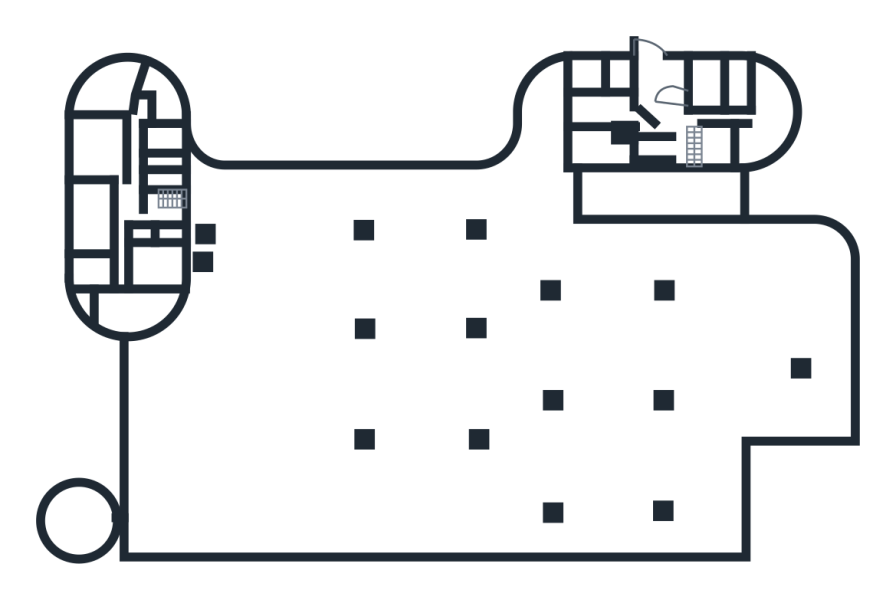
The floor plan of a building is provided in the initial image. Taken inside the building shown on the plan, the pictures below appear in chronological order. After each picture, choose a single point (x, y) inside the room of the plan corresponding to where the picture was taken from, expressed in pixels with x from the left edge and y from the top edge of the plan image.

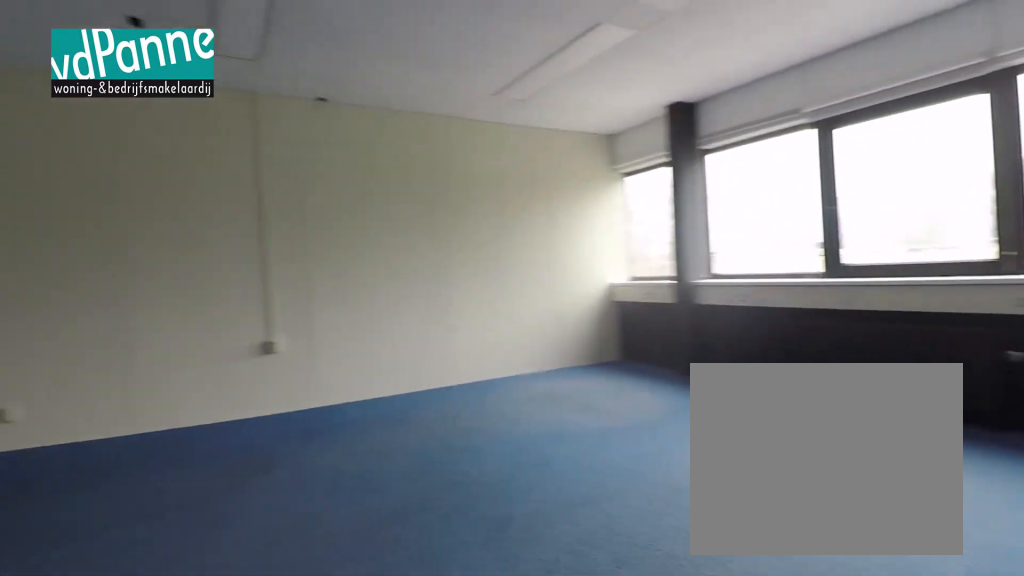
(98, 146)
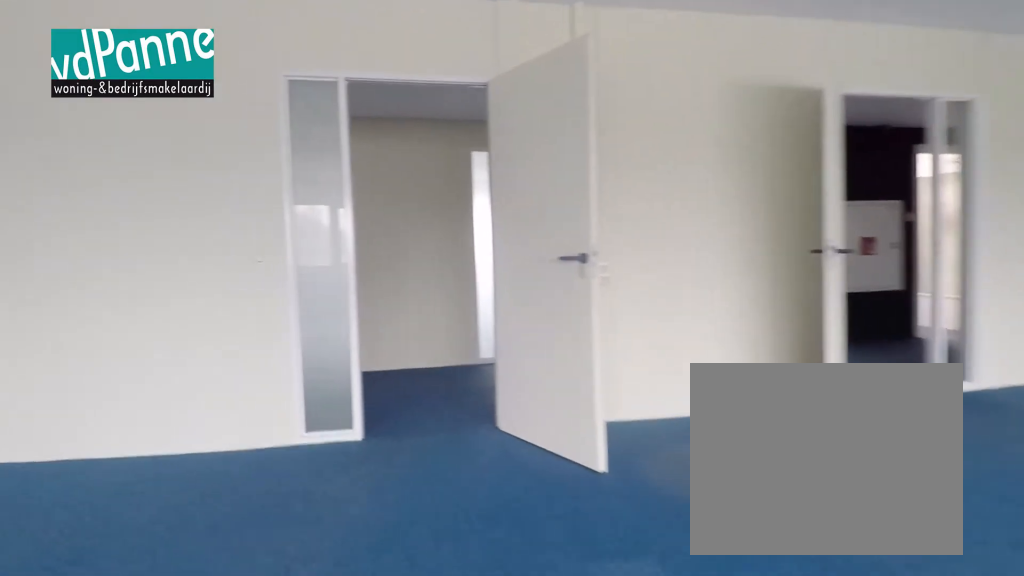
(98, 146)
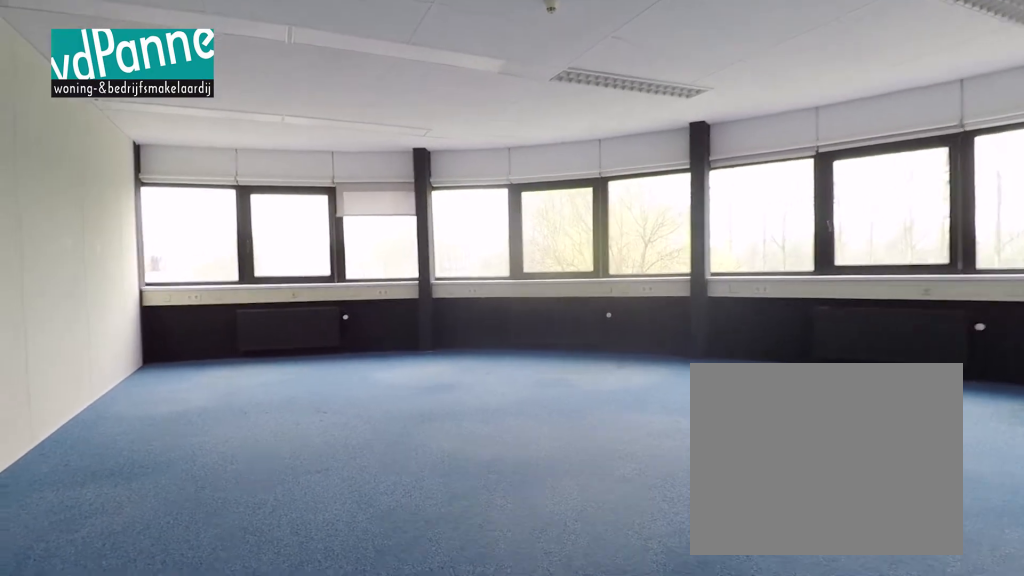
(109, 88)
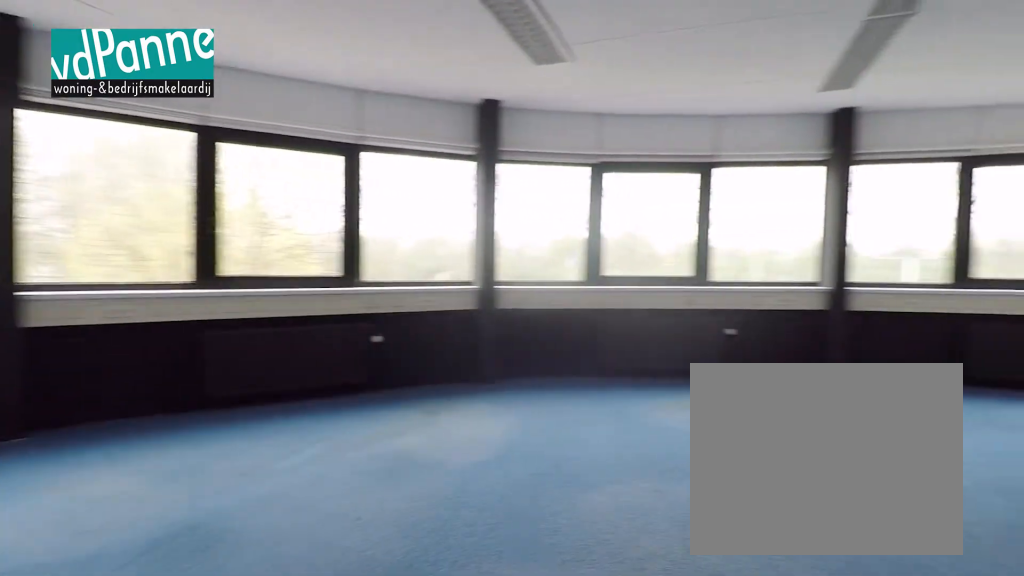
(109, 88)
